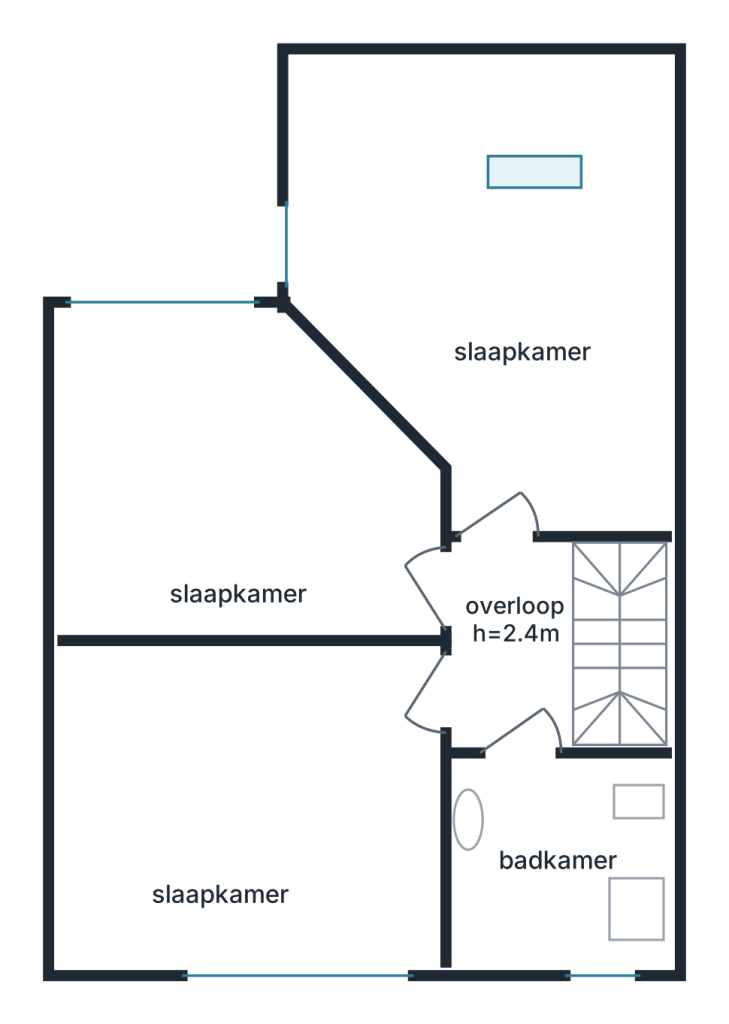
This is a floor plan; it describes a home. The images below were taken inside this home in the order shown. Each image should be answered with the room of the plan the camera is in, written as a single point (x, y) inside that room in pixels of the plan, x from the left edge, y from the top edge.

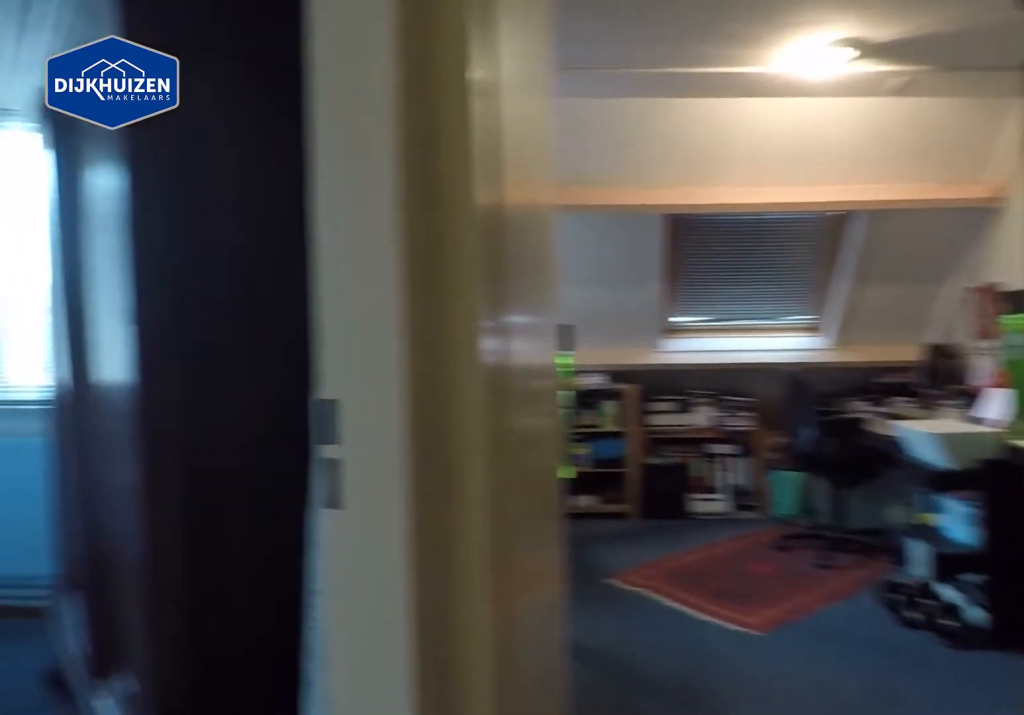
(513, 643)
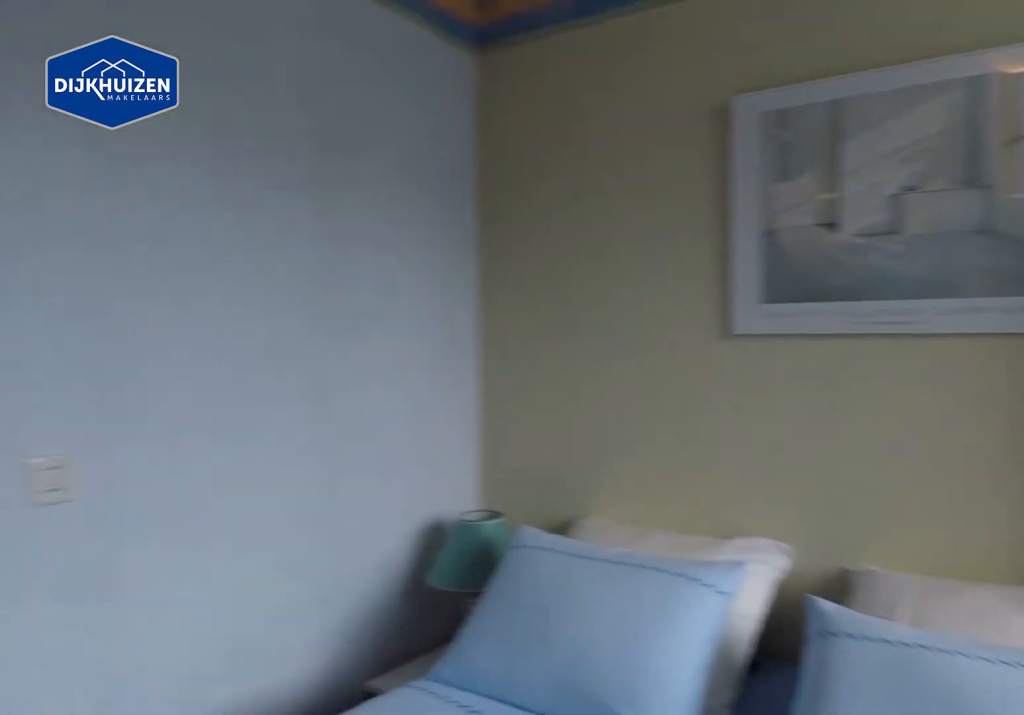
(214, 508)
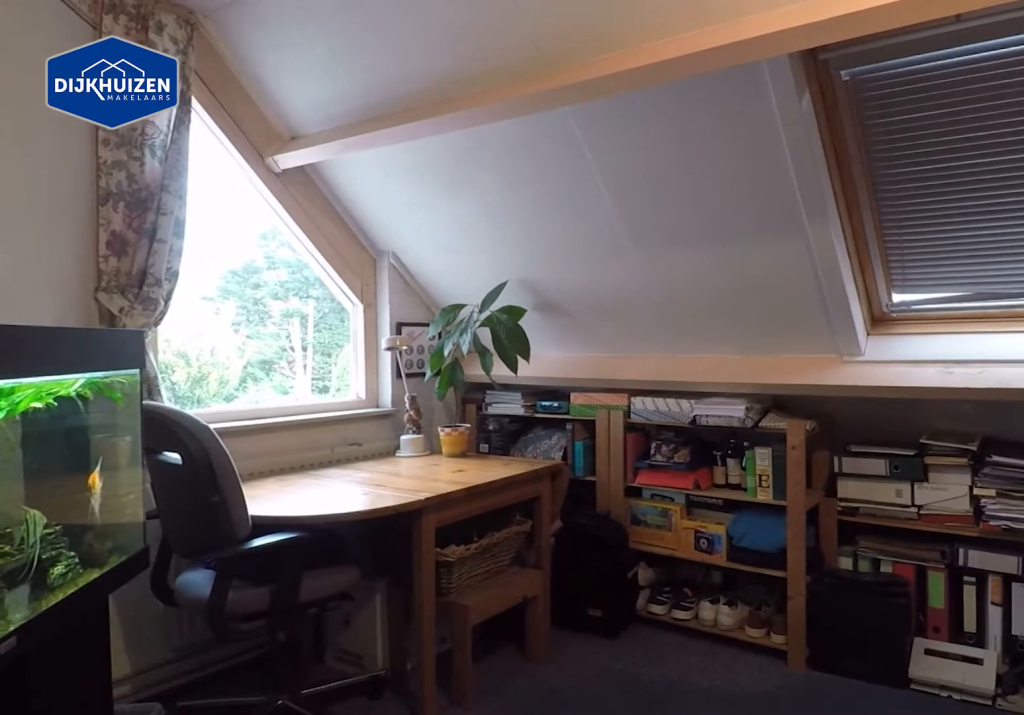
(608, 435)
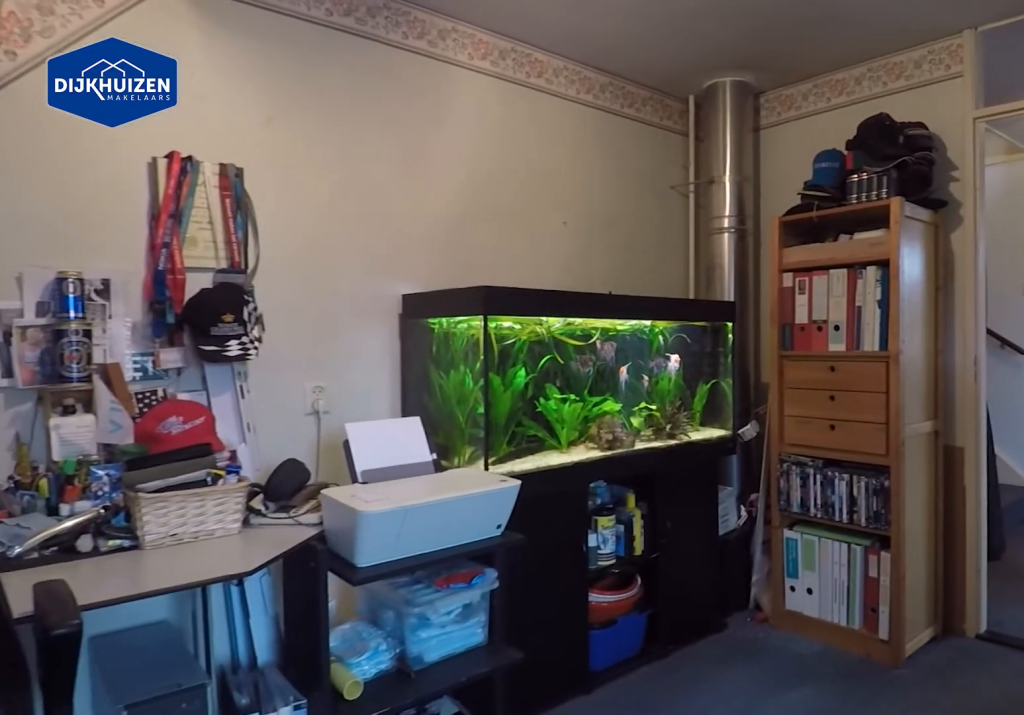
(608, 435)
